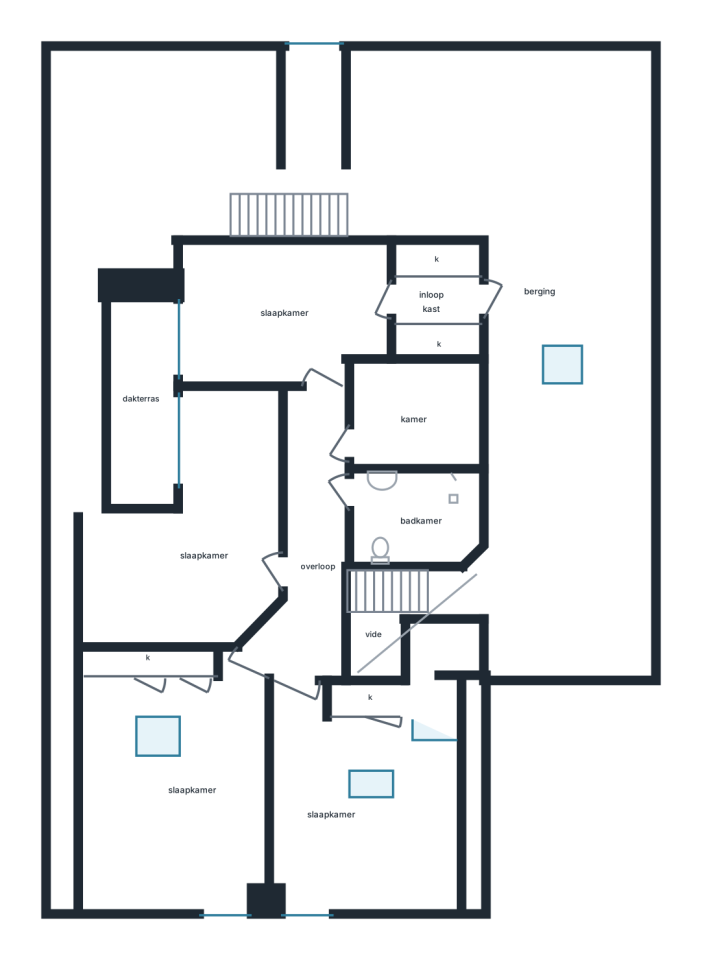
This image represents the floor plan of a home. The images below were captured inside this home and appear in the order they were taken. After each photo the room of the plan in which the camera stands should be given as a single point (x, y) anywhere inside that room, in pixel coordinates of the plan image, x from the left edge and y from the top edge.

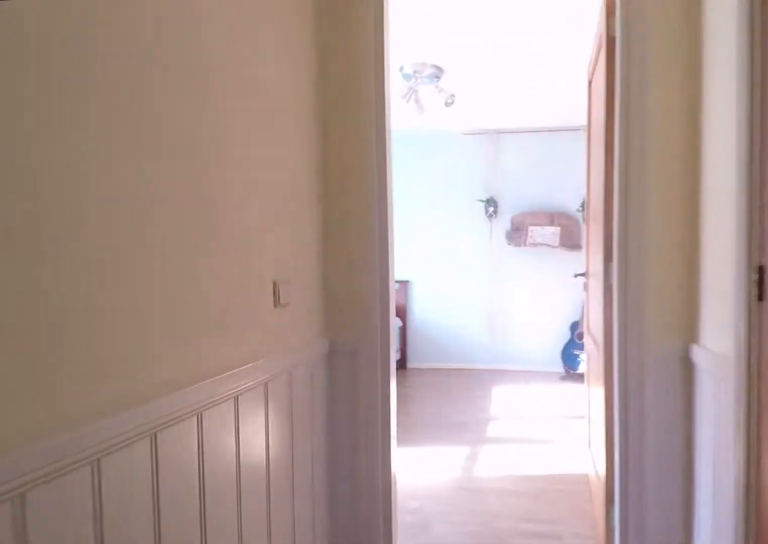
(311, 545)
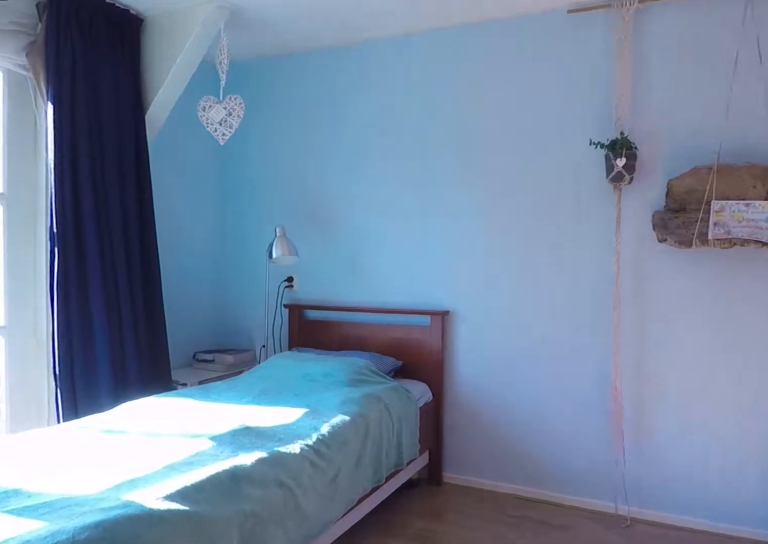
(282, 312)
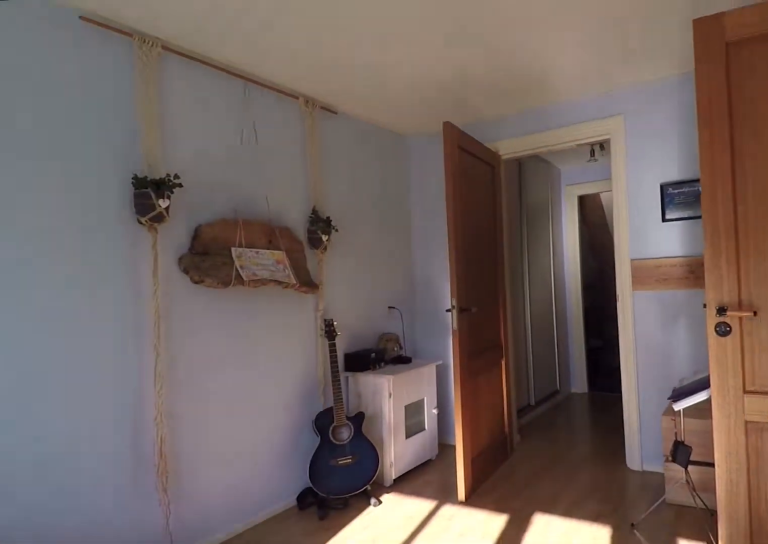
(282, 312)
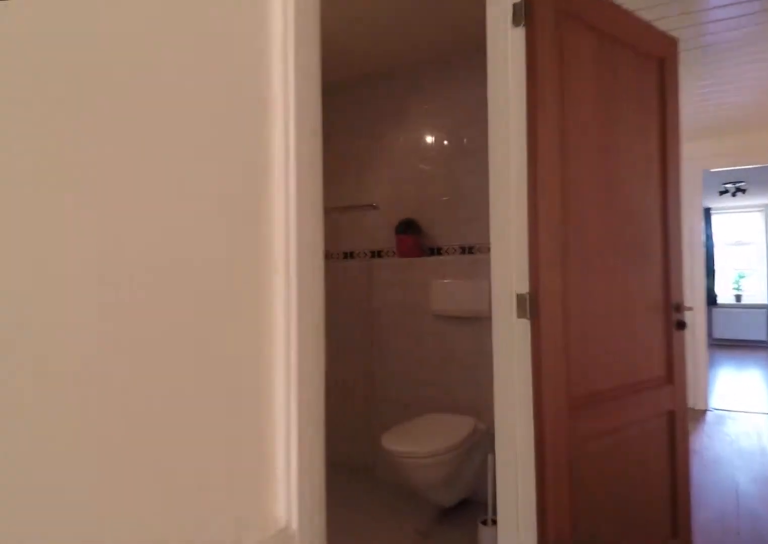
(311, 545)
